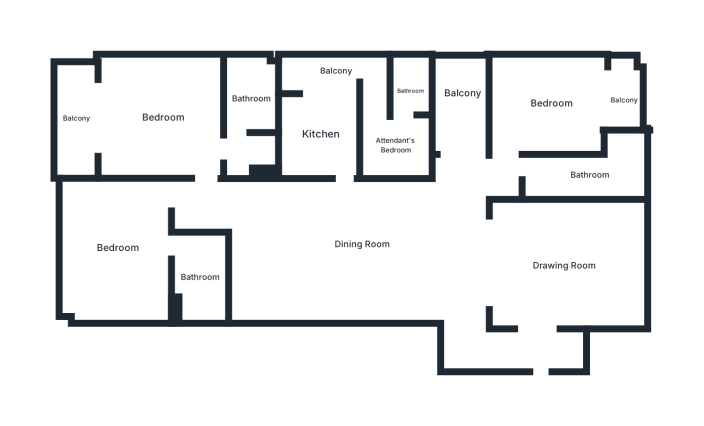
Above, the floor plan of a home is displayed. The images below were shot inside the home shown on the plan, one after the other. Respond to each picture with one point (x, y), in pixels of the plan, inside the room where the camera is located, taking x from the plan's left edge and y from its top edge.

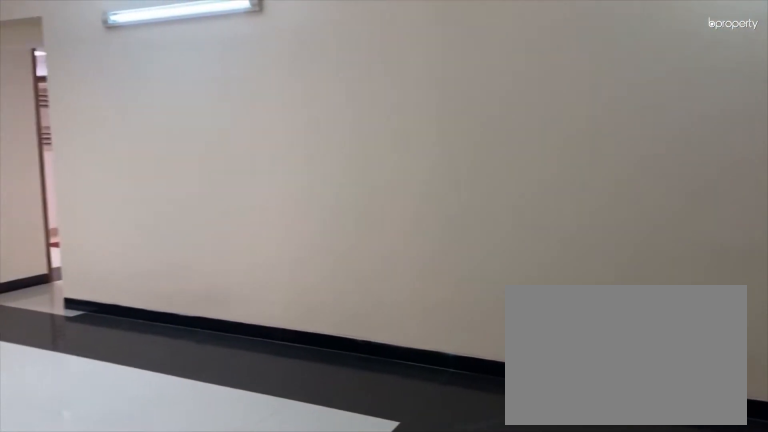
(359, 244)
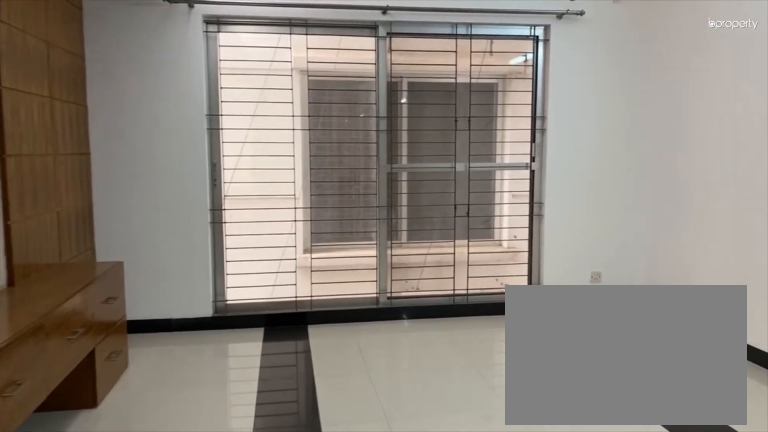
(574, 264)
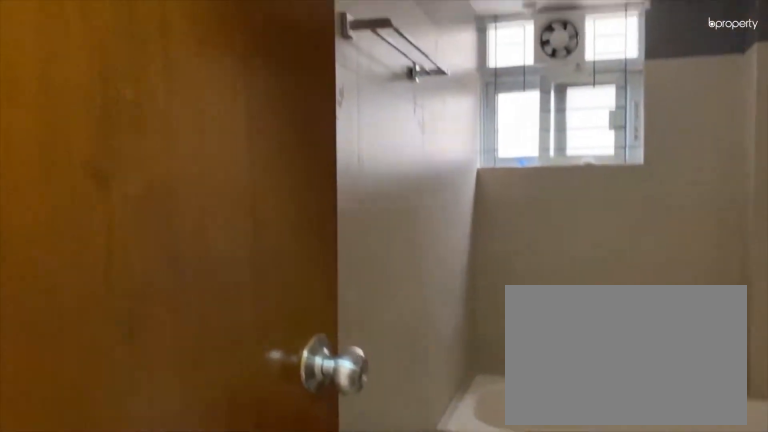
(250, 98)
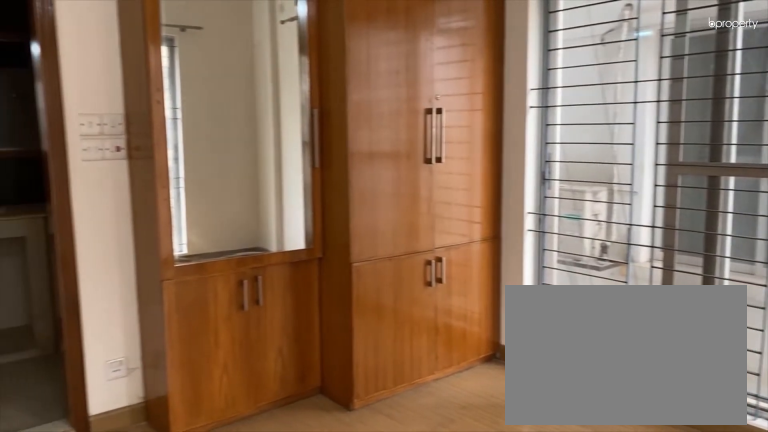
(116, 248)
